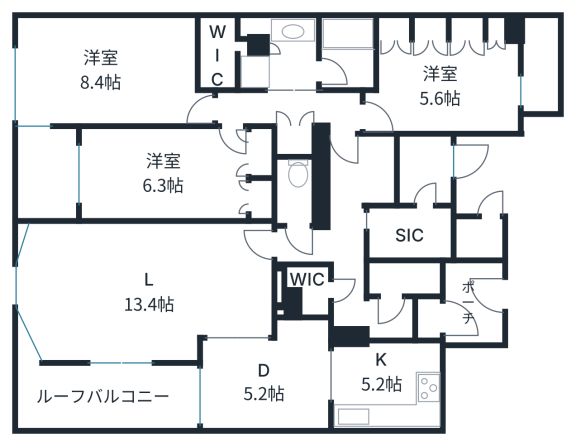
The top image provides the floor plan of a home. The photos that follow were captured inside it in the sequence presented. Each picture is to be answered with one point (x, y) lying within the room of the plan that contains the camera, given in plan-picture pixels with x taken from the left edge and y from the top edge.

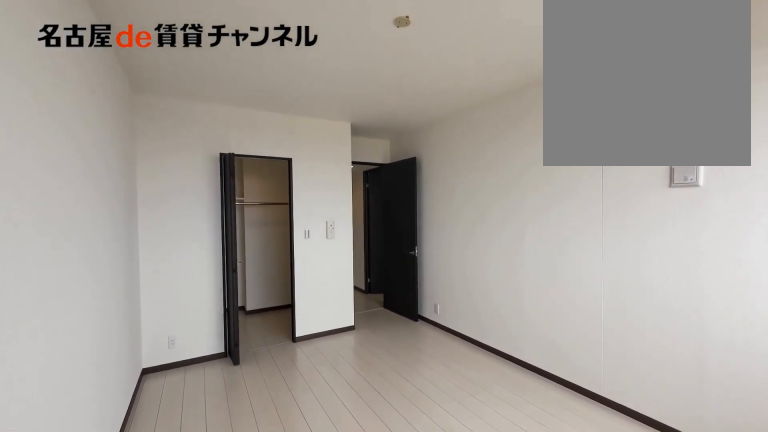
(112, 72)
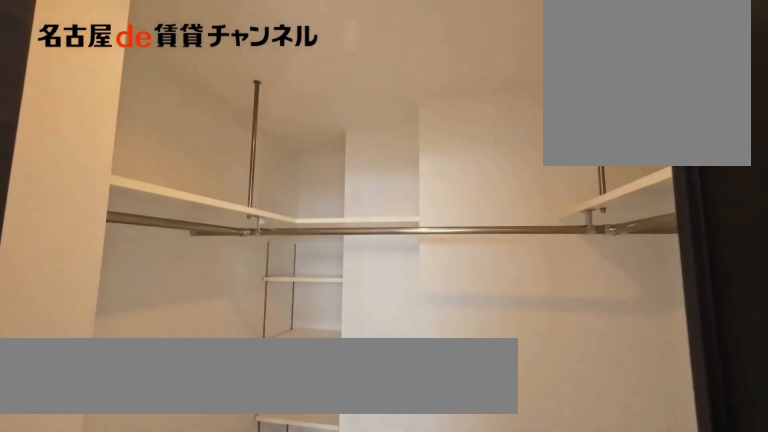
(225, 49)
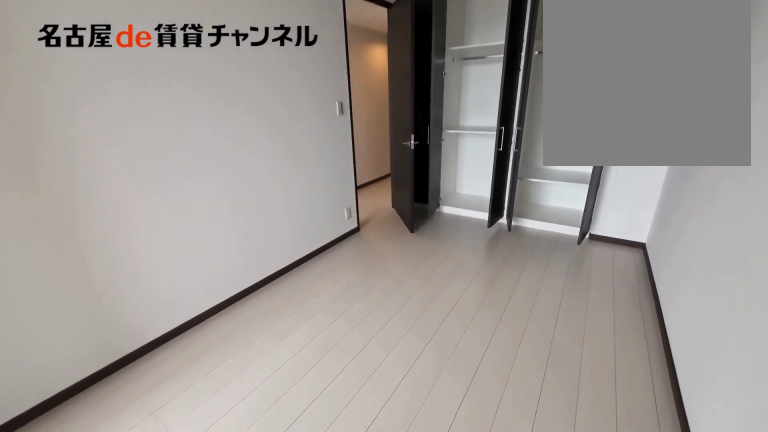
(175, 173)
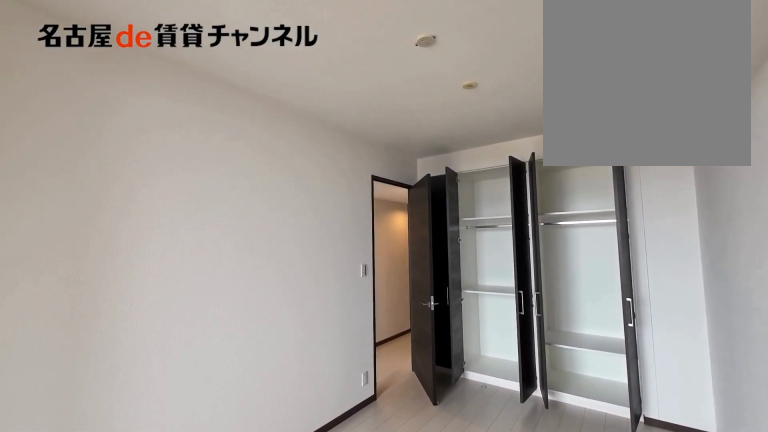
(175, 173)
